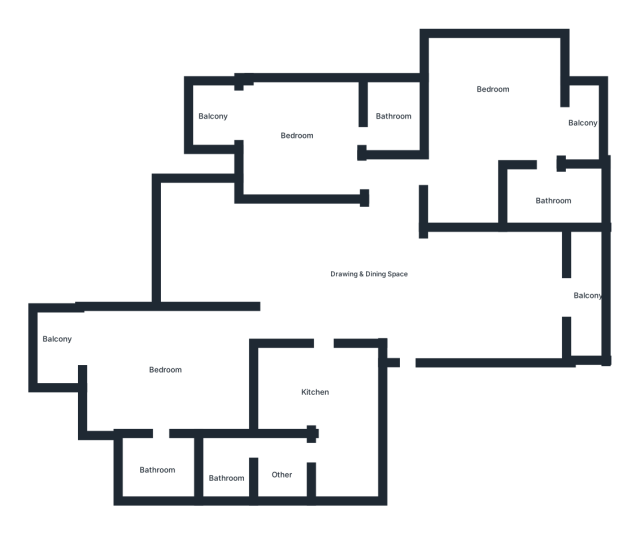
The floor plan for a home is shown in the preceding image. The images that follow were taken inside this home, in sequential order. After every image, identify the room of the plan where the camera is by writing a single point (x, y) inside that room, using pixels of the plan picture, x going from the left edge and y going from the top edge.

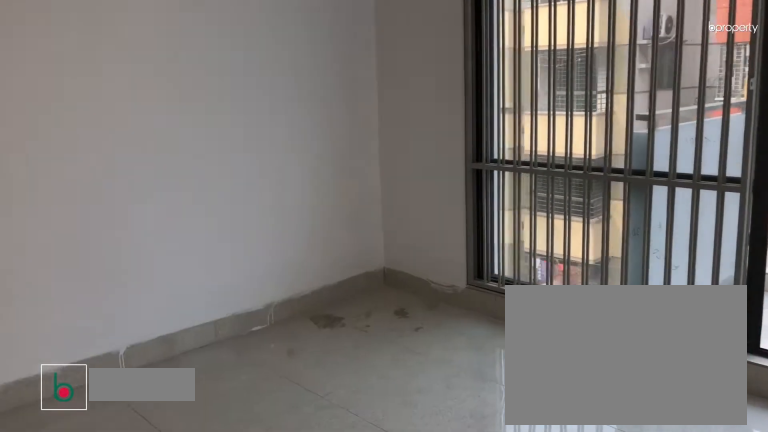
(162, 380)
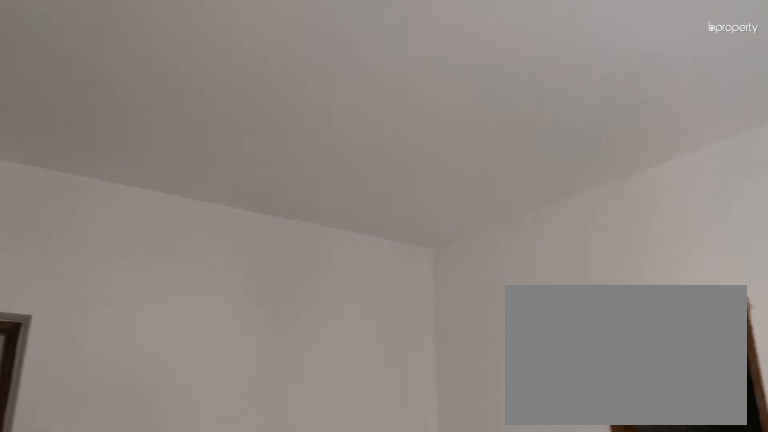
(162, 380)
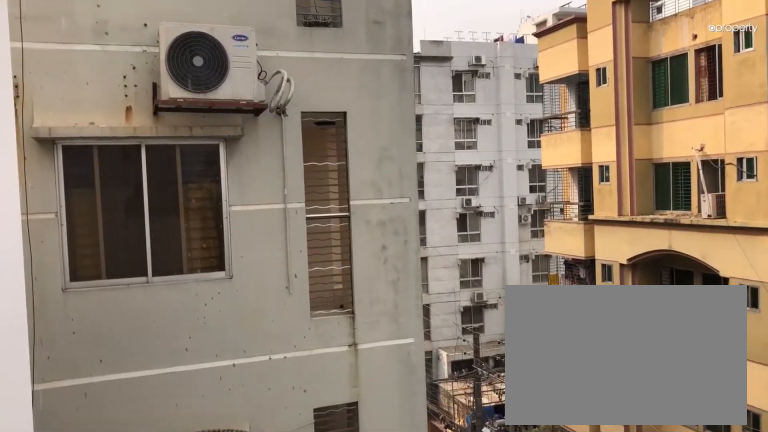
(70, 347)
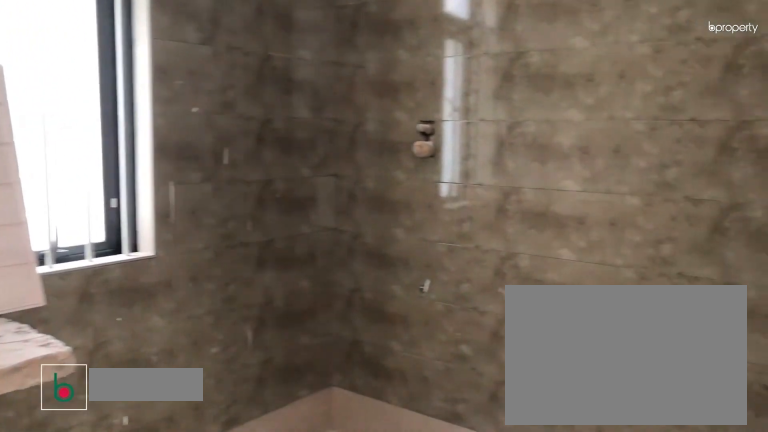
(162, 461)
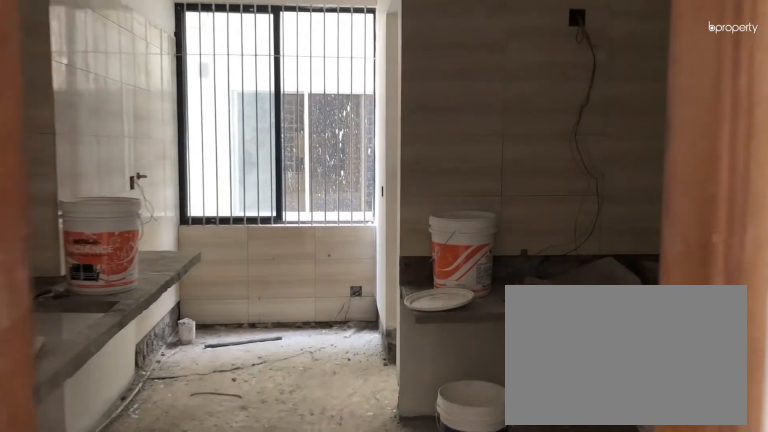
(323, 345)
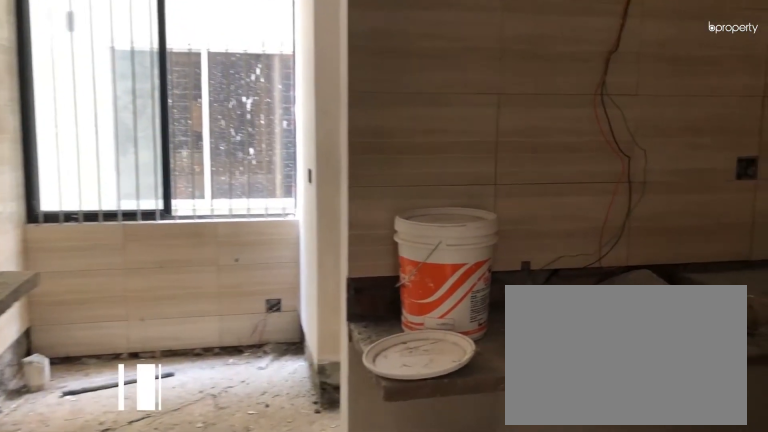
(322, 400)
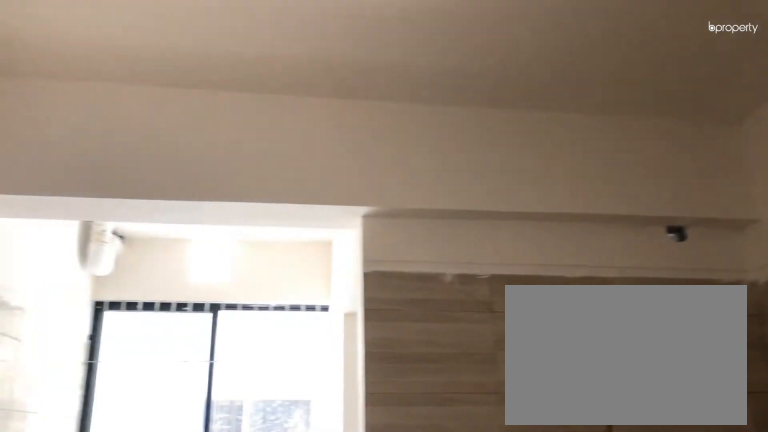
(322, 400)
